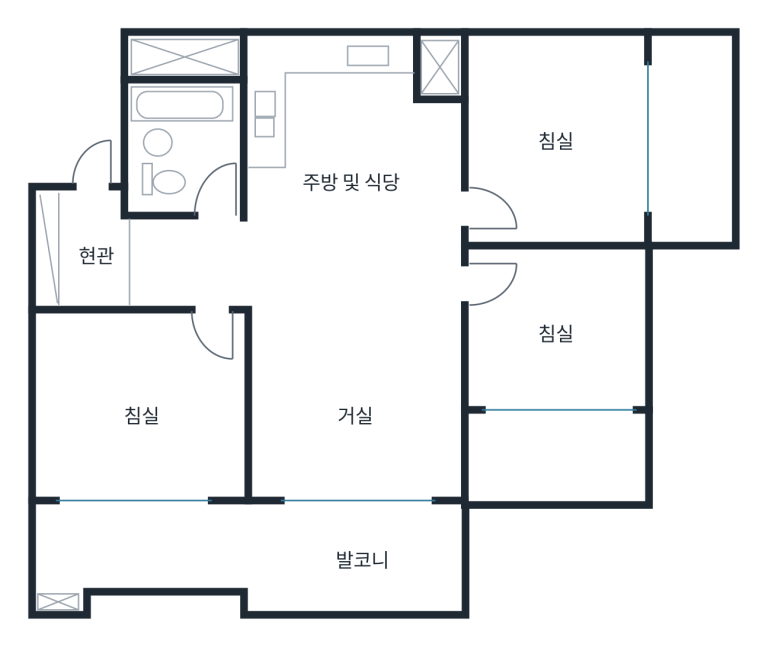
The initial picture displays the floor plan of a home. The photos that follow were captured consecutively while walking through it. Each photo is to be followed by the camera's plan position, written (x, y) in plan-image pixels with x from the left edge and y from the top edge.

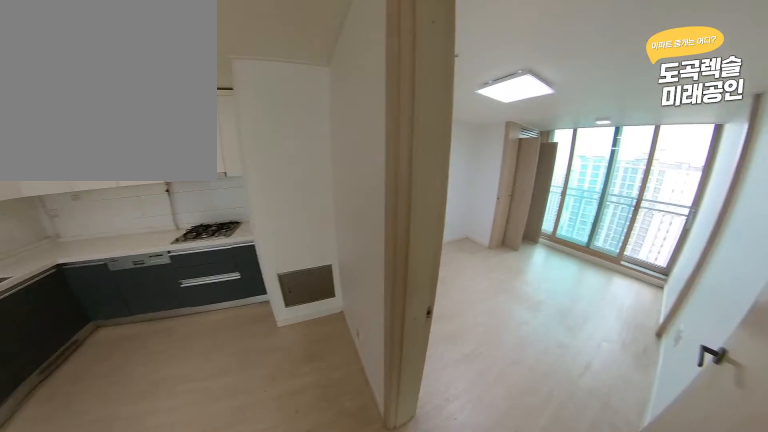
(418, 231)
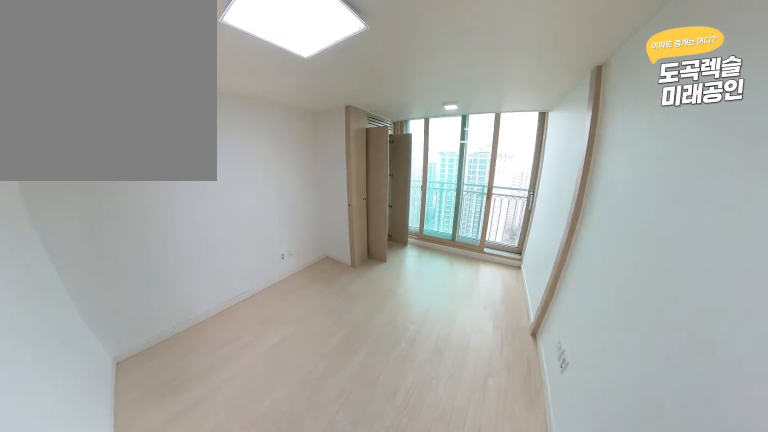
(487, 201)
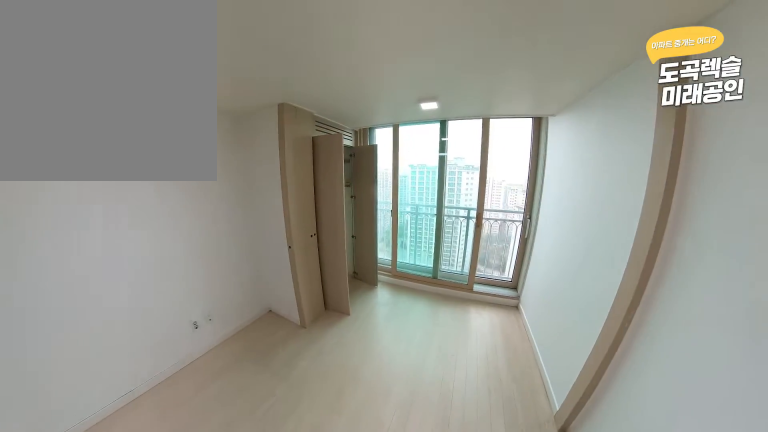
(513, 192)
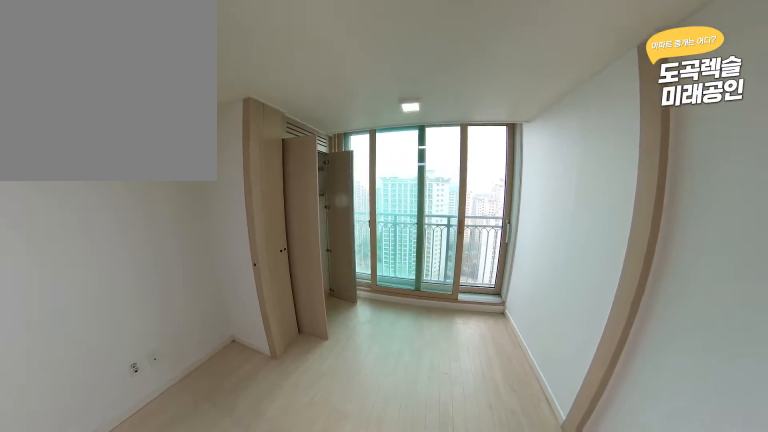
(513, 192)
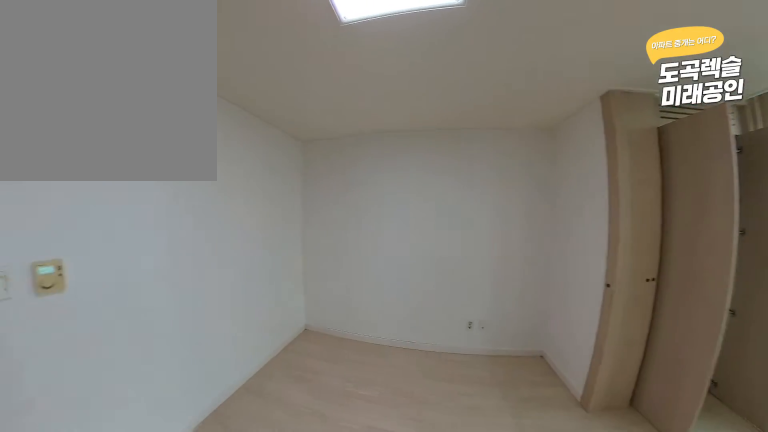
(513, 192)
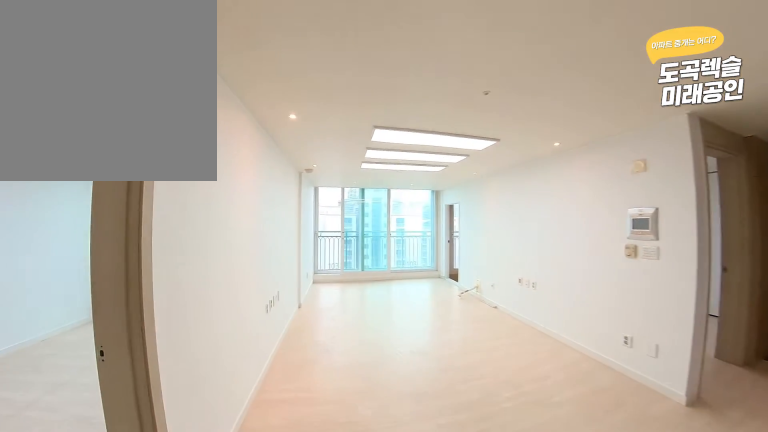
(427, 212)
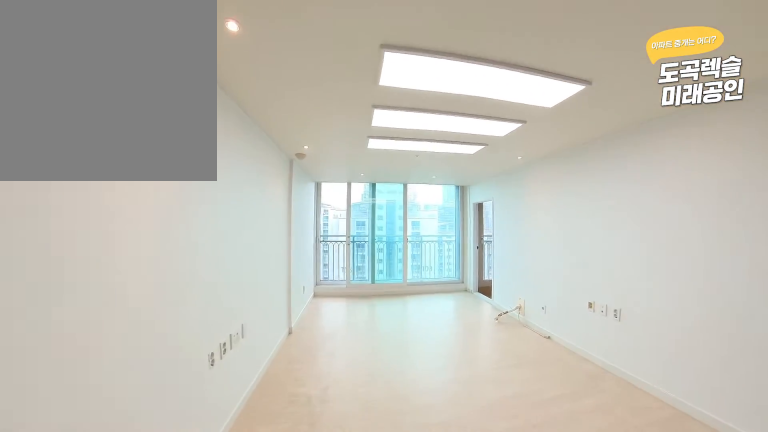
(417, 267)
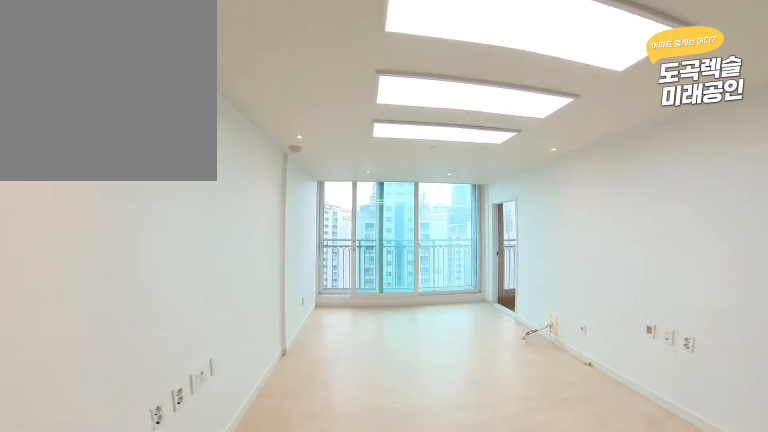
(415, 297)
